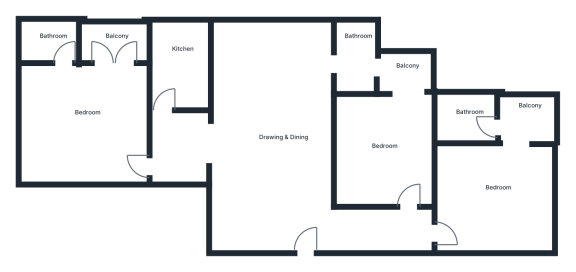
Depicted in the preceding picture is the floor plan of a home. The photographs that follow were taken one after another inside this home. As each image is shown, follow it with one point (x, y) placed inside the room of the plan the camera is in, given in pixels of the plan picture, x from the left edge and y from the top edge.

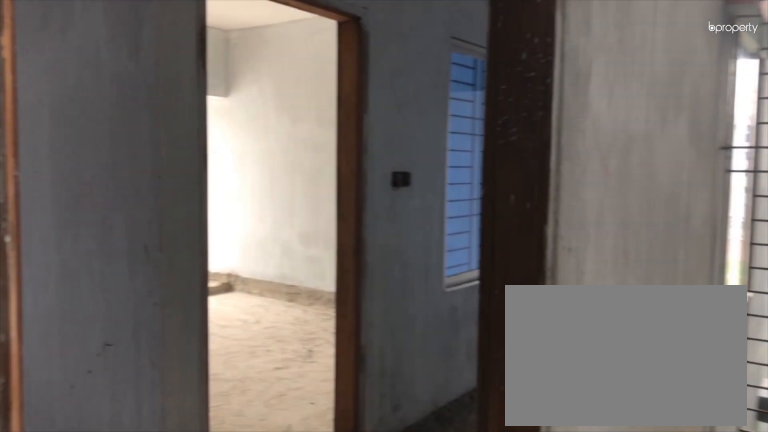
(291, 218)
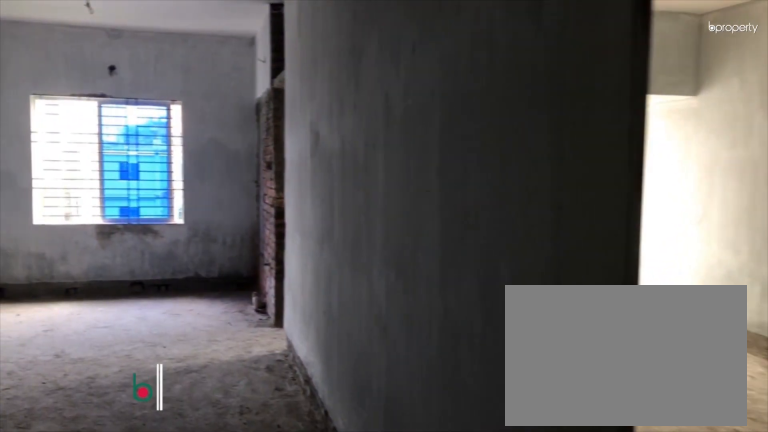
(291, 218)
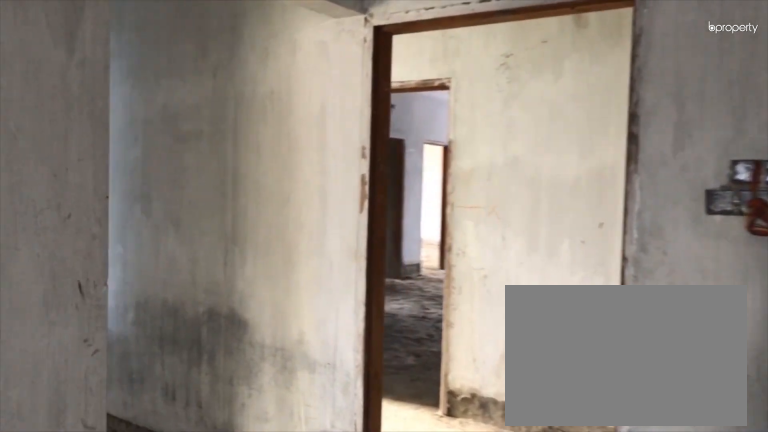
(272, 140)
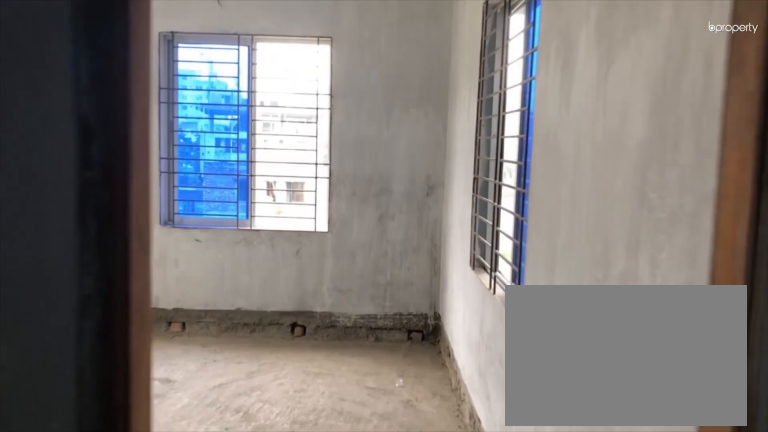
(461, 213)
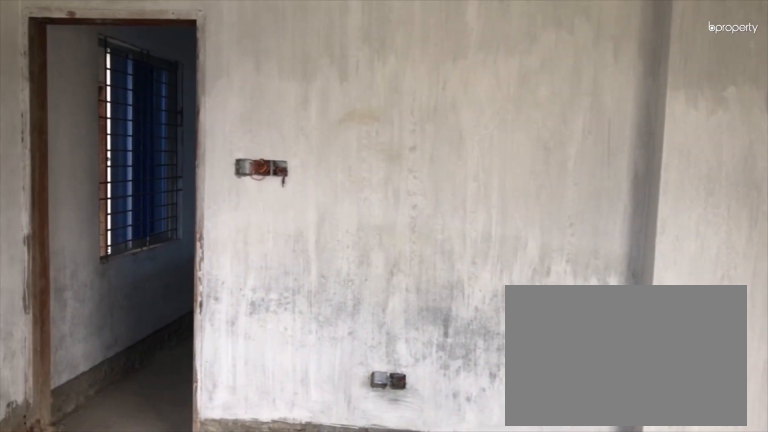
(503, 188)
